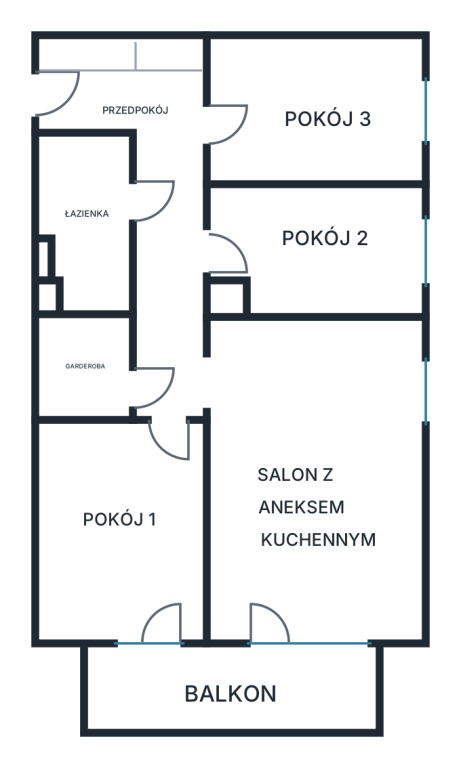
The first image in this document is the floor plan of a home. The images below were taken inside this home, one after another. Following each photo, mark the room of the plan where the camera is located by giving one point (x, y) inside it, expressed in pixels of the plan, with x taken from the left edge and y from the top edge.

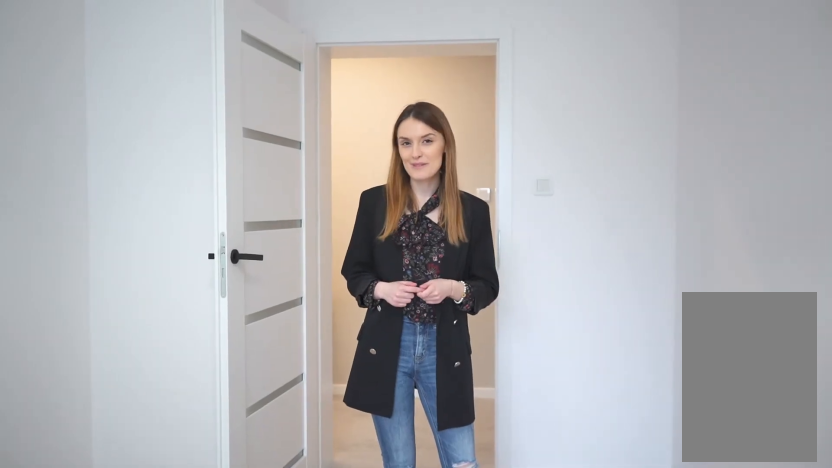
(320, 247)
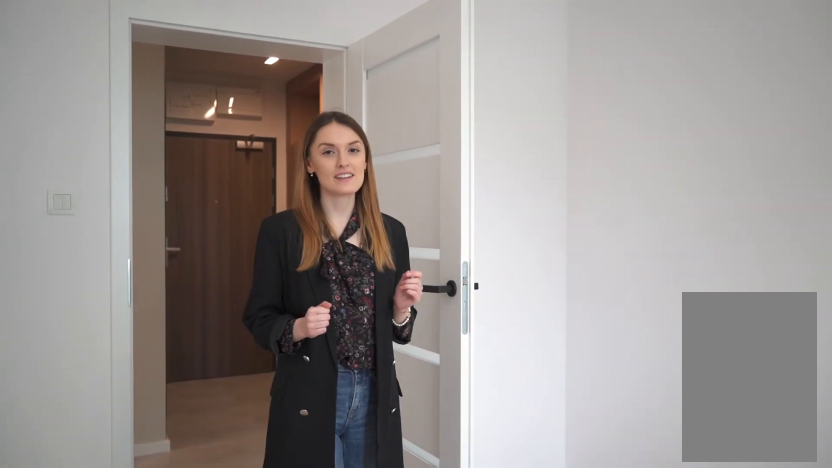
(321, 111)
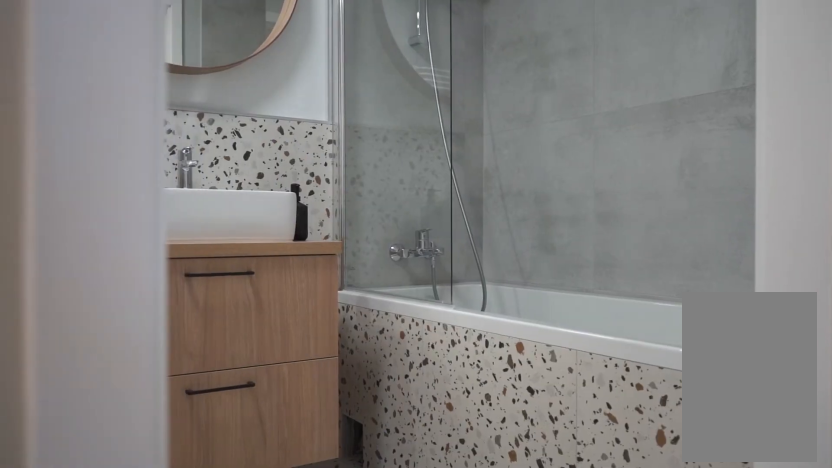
(86, 221)
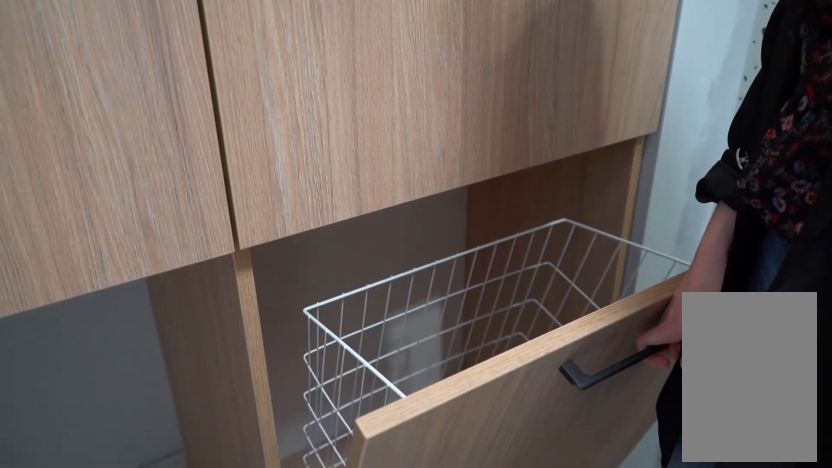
(87, 220)
